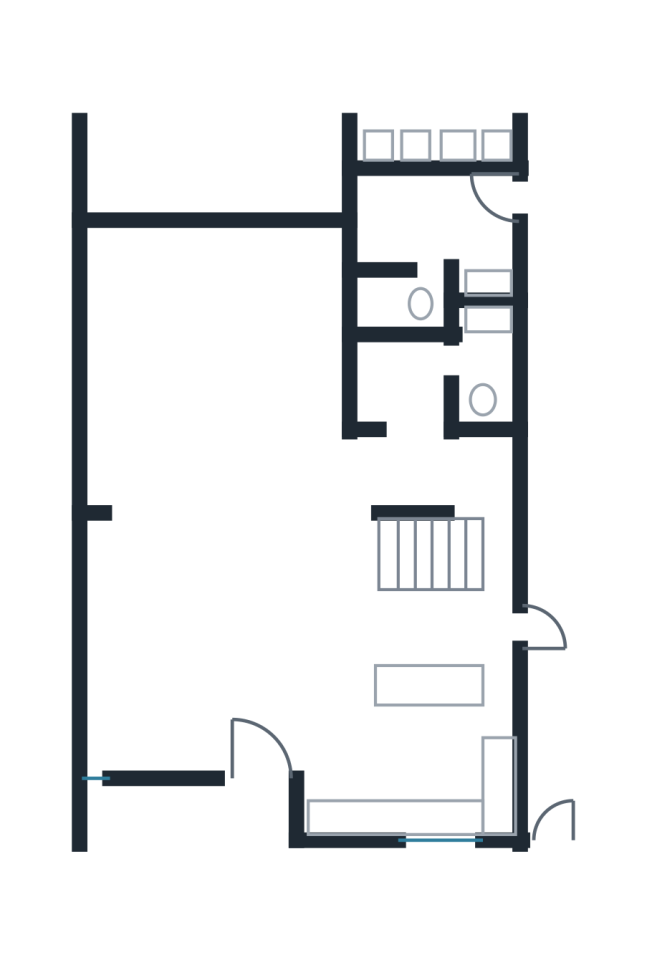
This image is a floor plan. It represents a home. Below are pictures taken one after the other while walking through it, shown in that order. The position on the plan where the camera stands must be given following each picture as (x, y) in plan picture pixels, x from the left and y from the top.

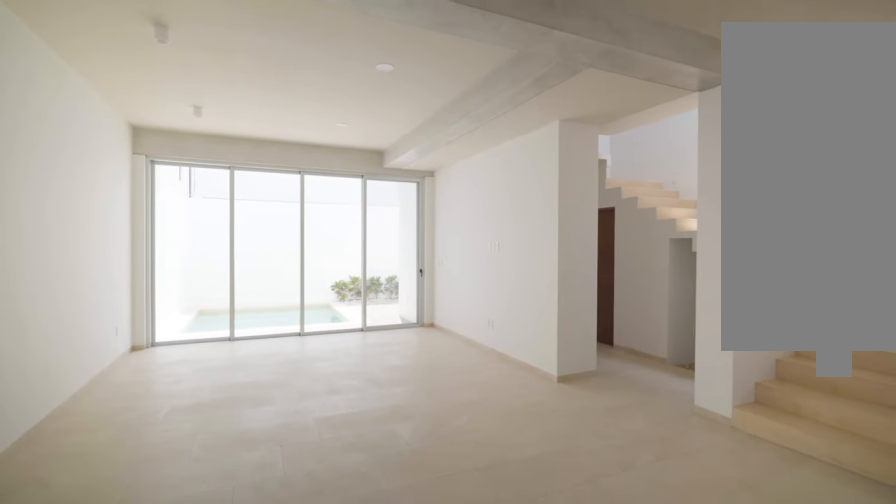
(236, 753)
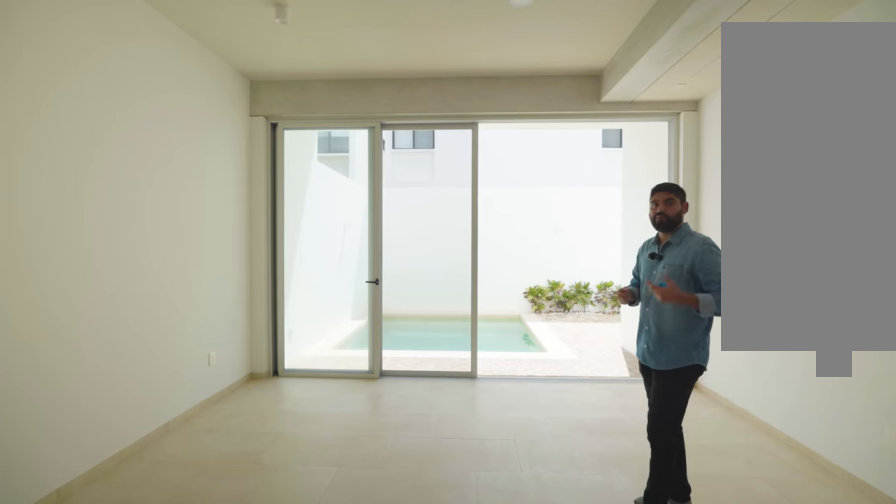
(210, 398)
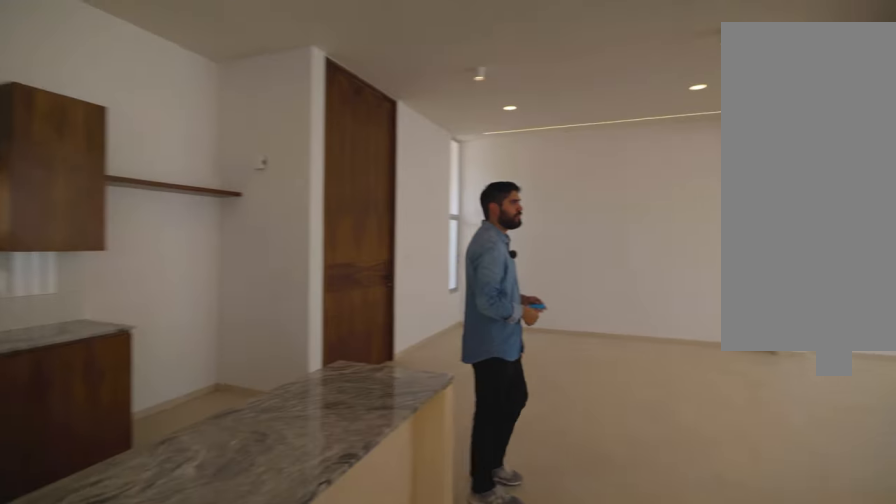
(438, 645)
